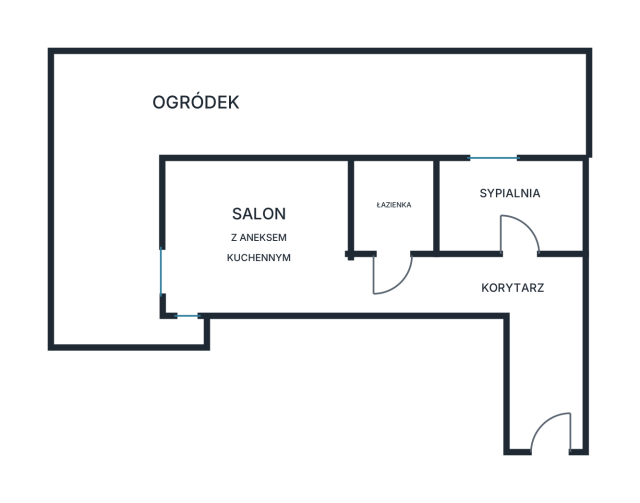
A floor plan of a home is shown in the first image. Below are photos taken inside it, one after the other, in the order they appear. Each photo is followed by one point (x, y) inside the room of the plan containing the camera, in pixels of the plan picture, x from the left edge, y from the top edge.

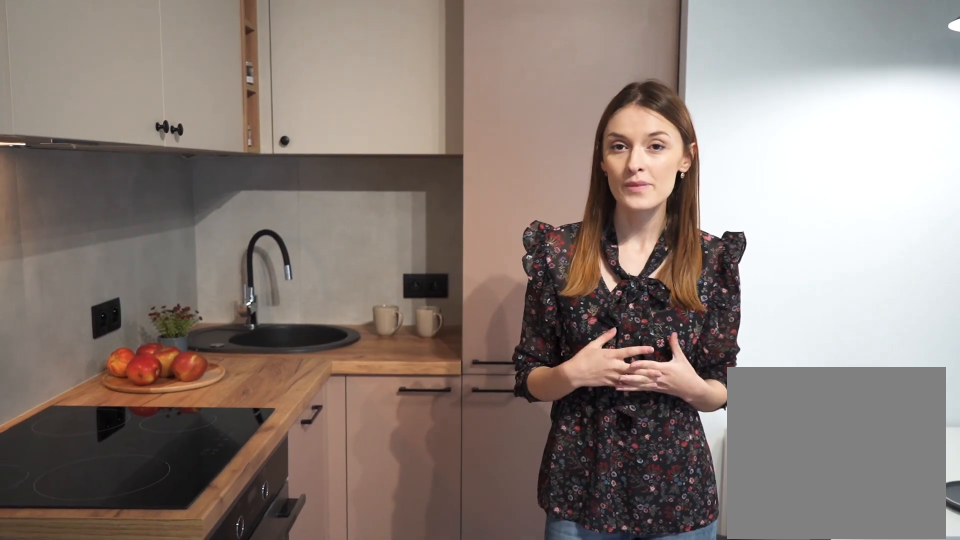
(256, 236)
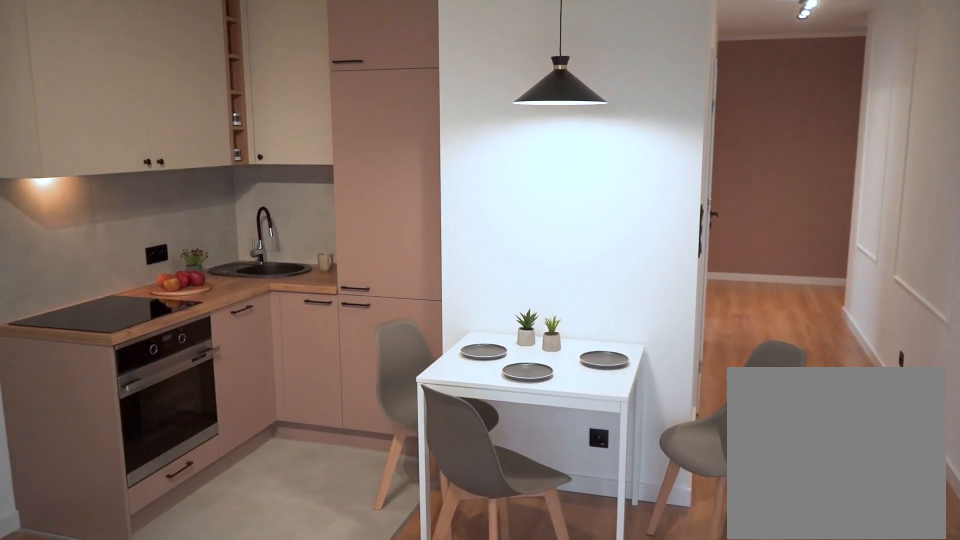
(256, 236)
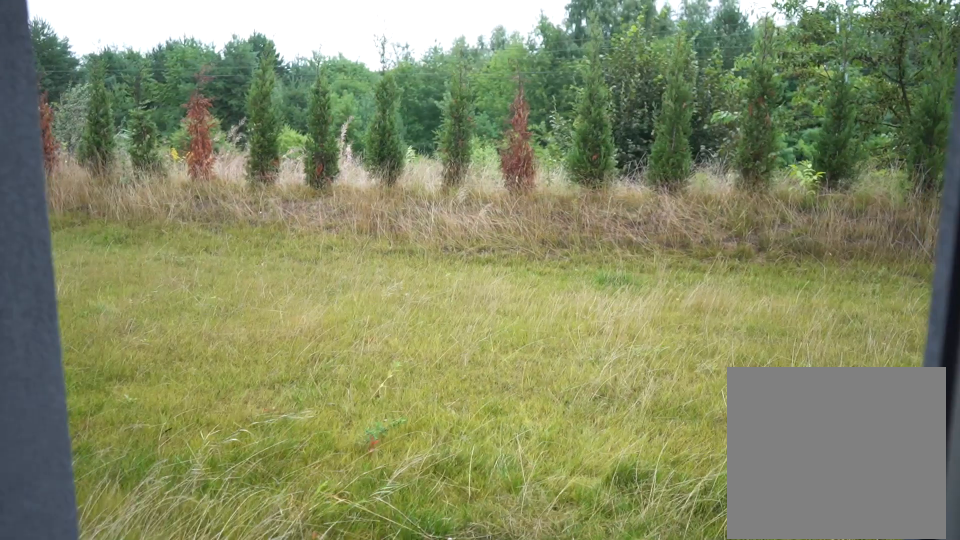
(508, 203)
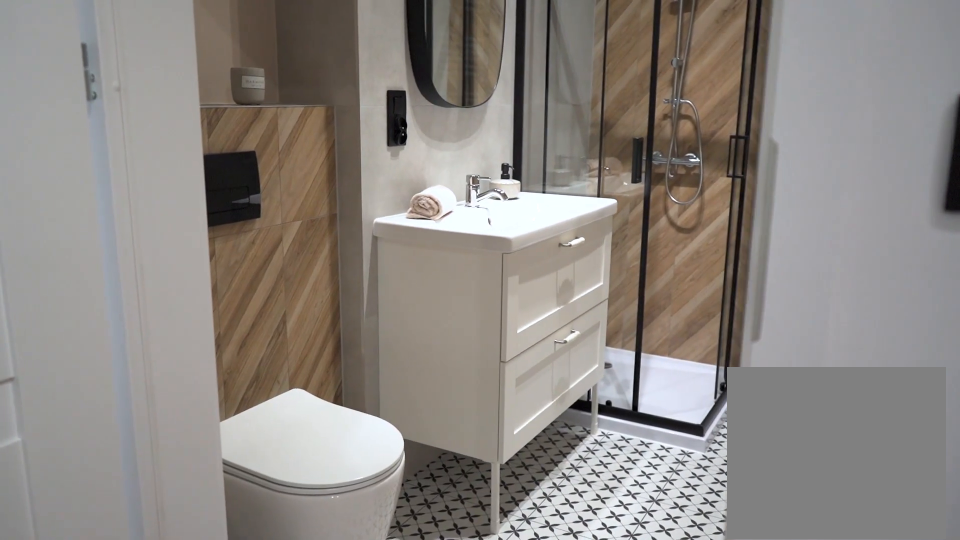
(393, 206)
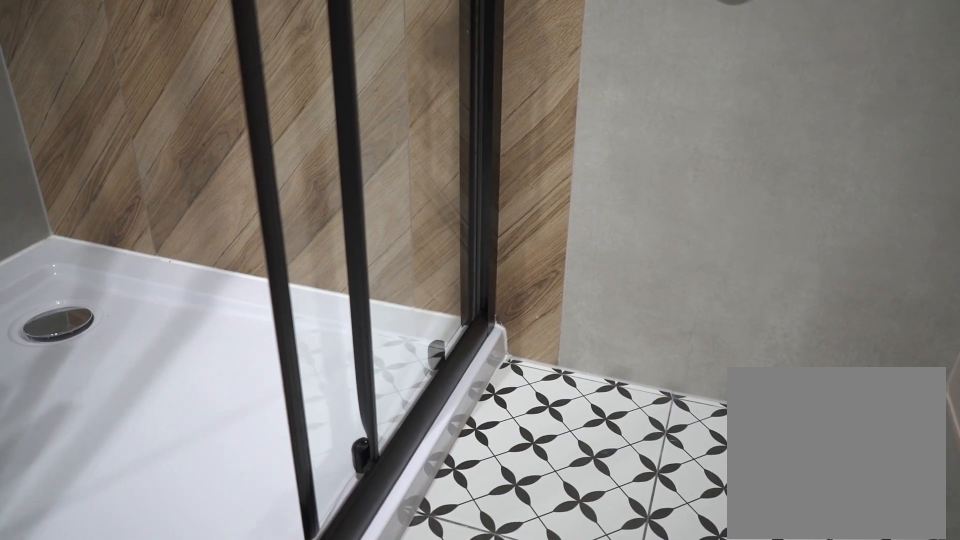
(394, 206)
